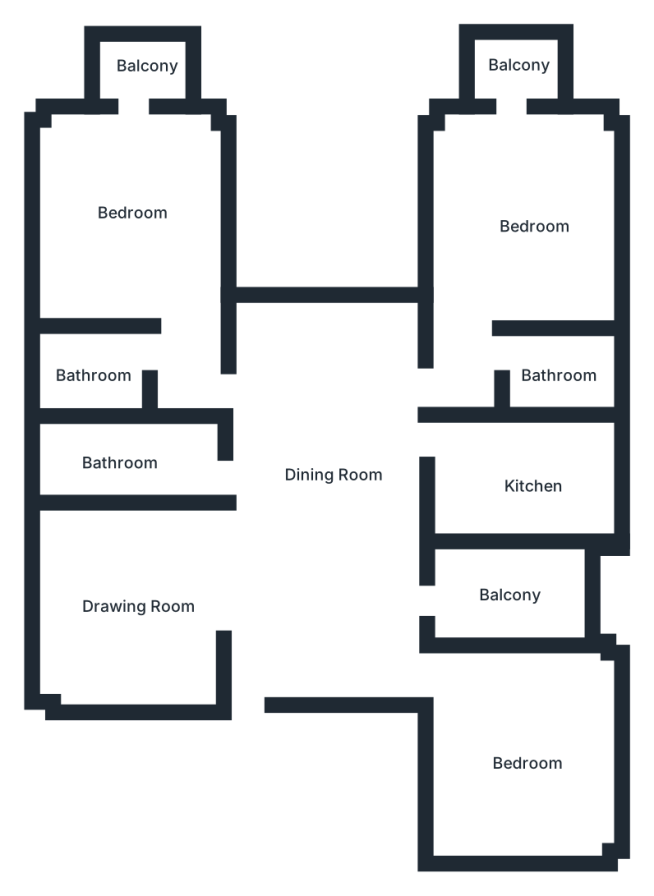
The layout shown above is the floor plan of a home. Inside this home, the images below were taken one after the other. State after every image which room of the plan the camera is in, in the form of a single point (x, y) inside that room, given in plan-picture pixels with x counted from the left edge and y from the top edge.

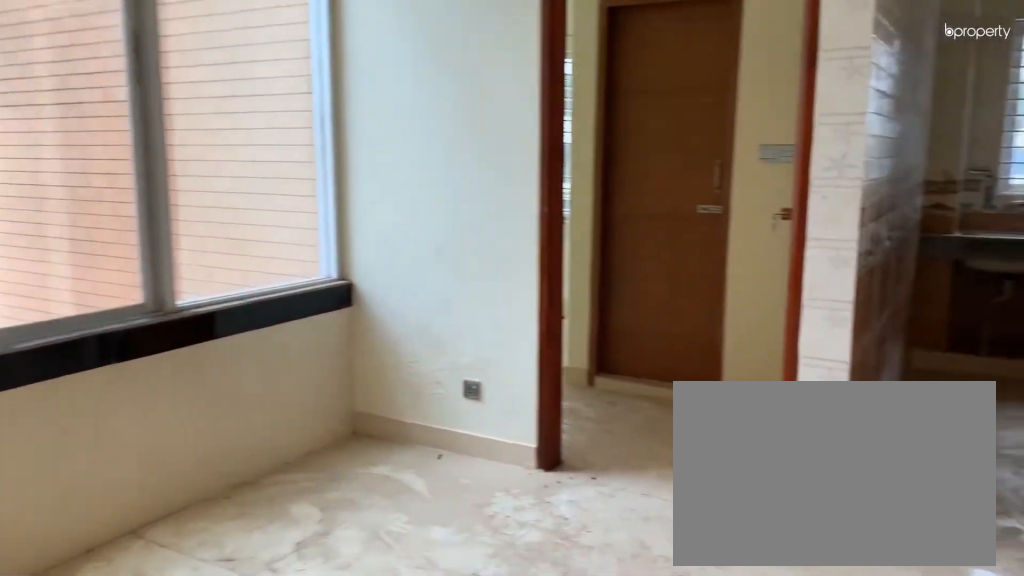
(326, 488)
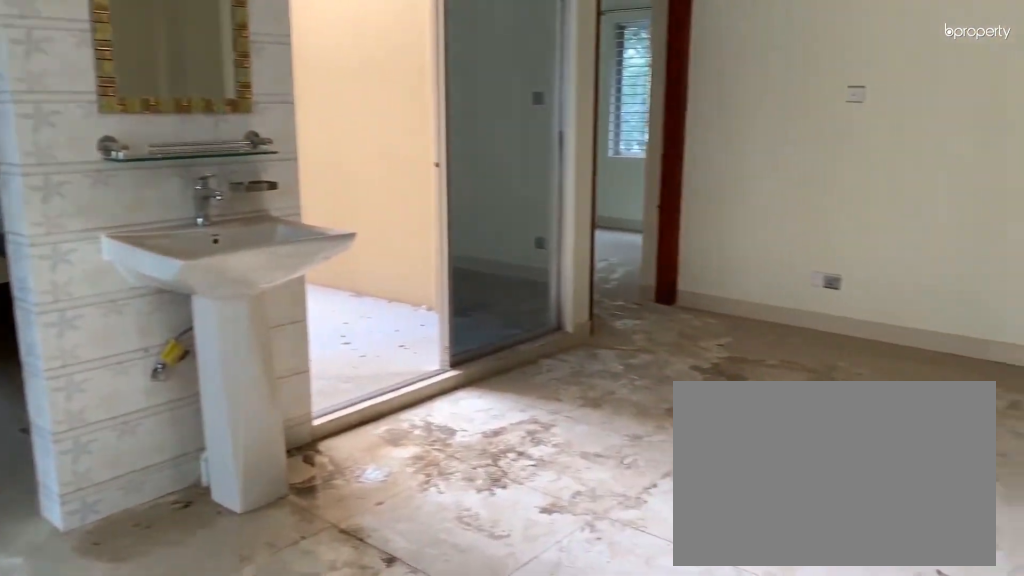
(326, 488)
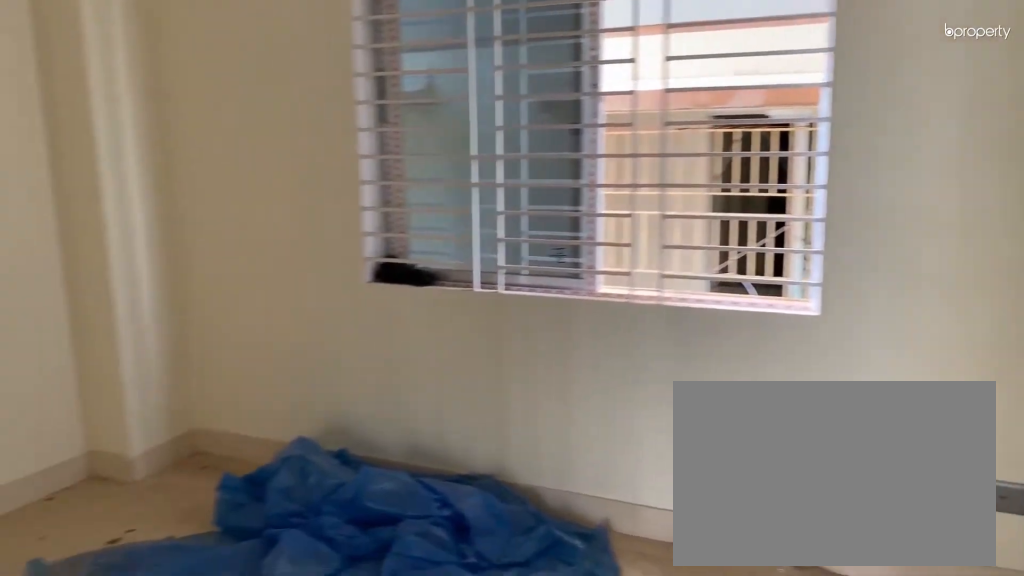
(135, 608)
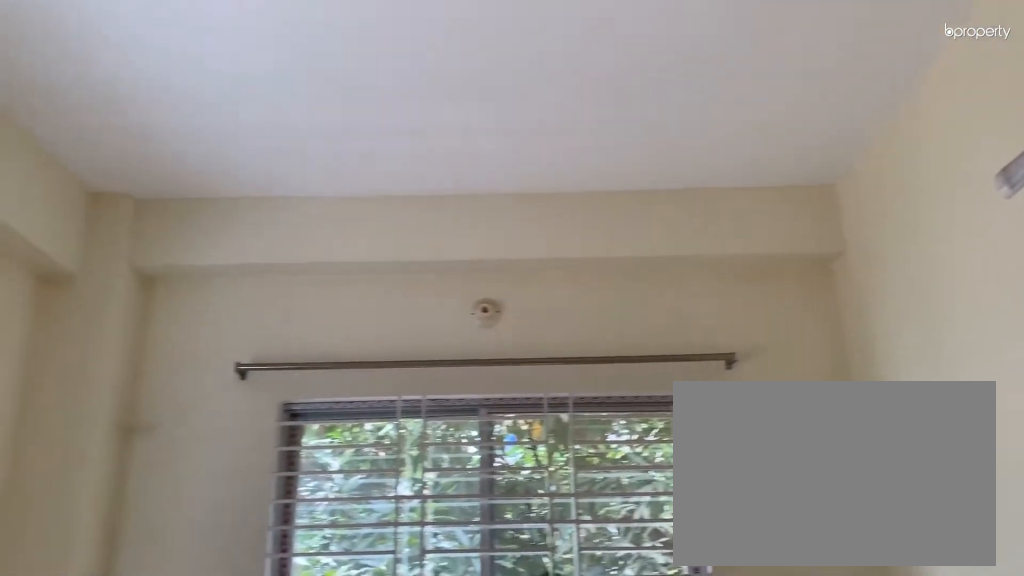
(516, 757)
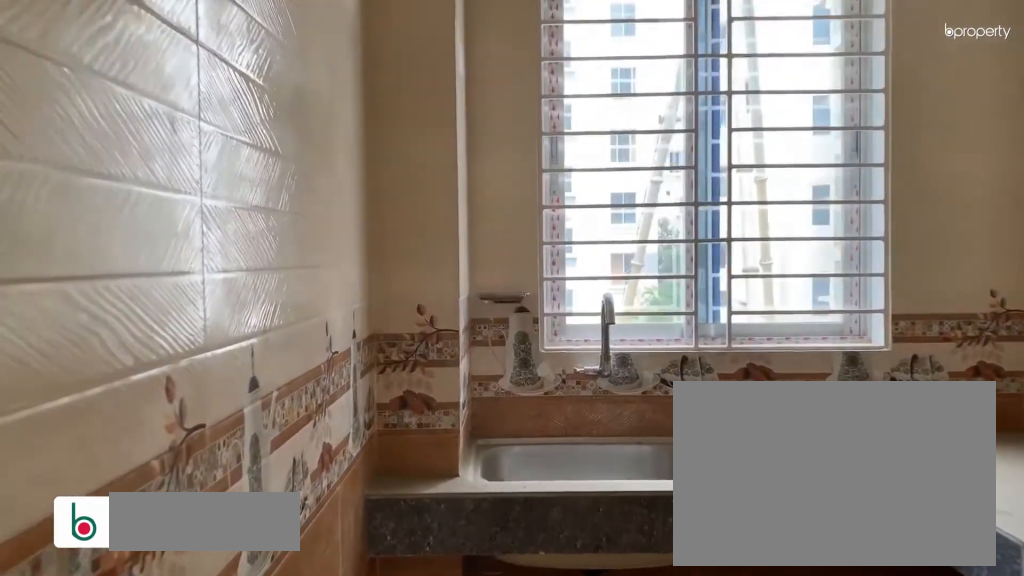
(509, 472)
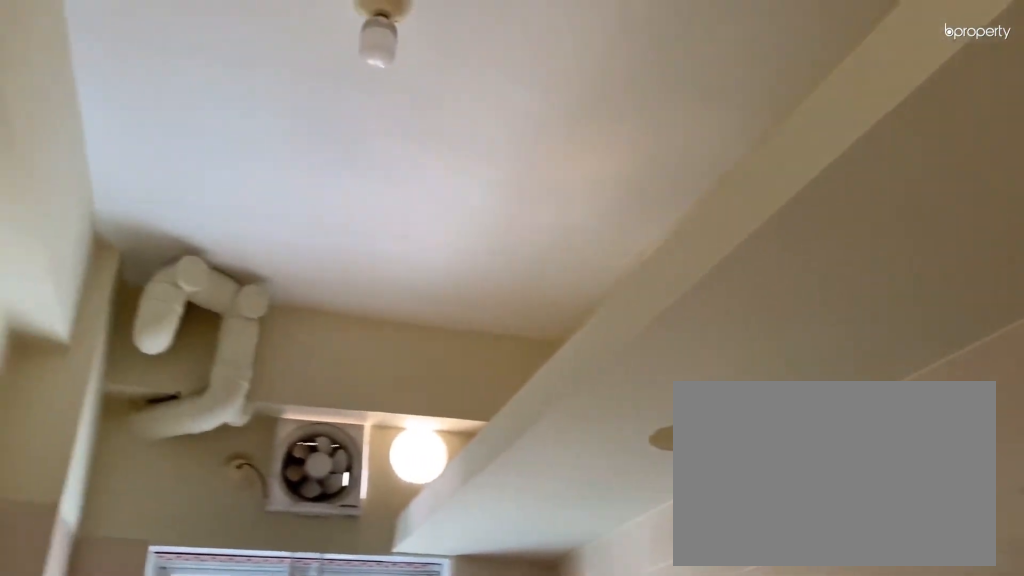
(509, 472)
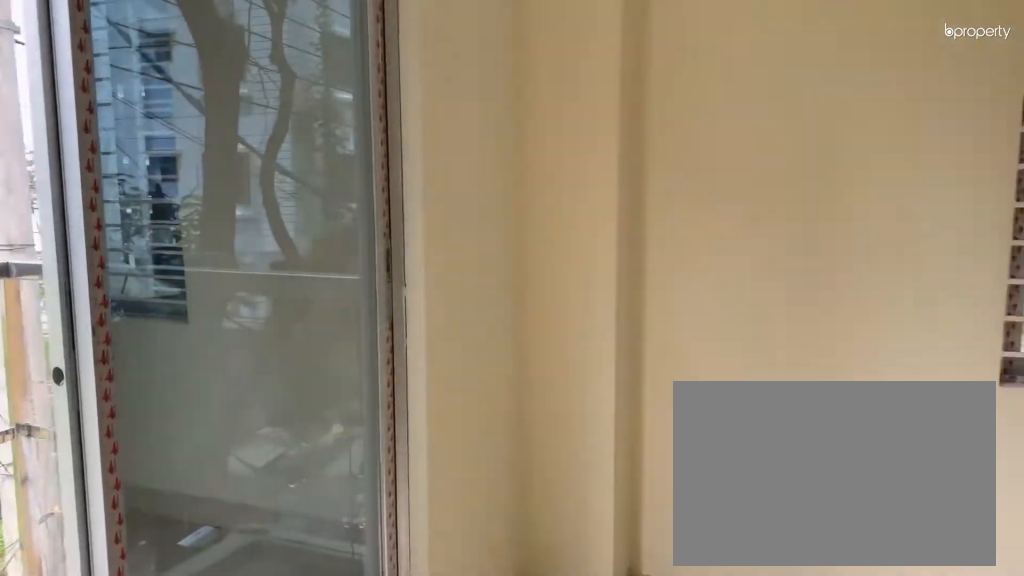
(519, 218)
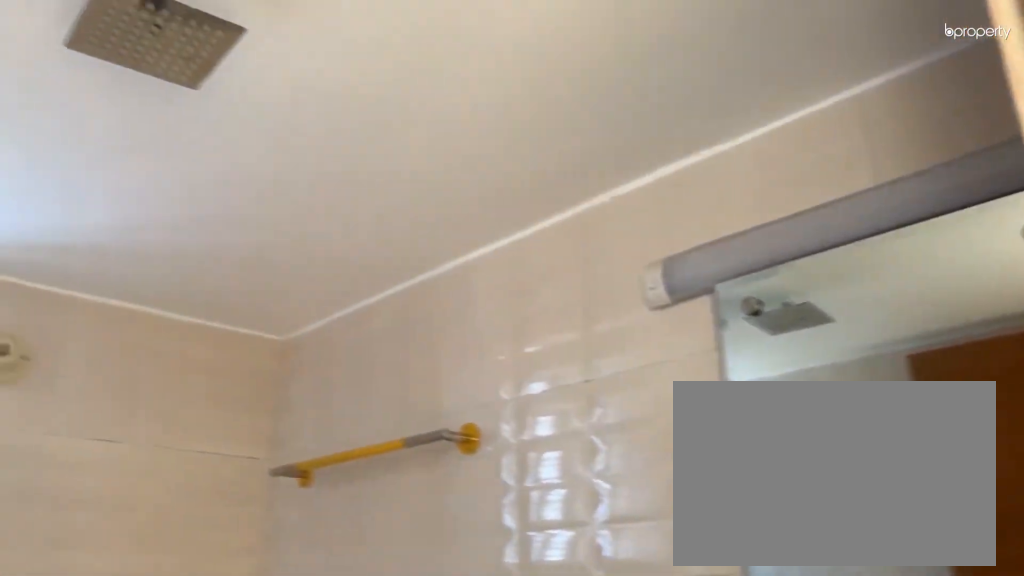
(549, 374)
